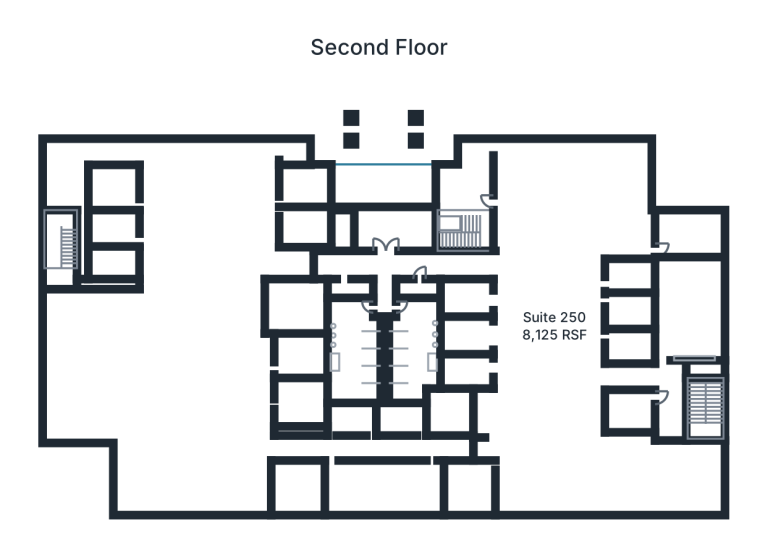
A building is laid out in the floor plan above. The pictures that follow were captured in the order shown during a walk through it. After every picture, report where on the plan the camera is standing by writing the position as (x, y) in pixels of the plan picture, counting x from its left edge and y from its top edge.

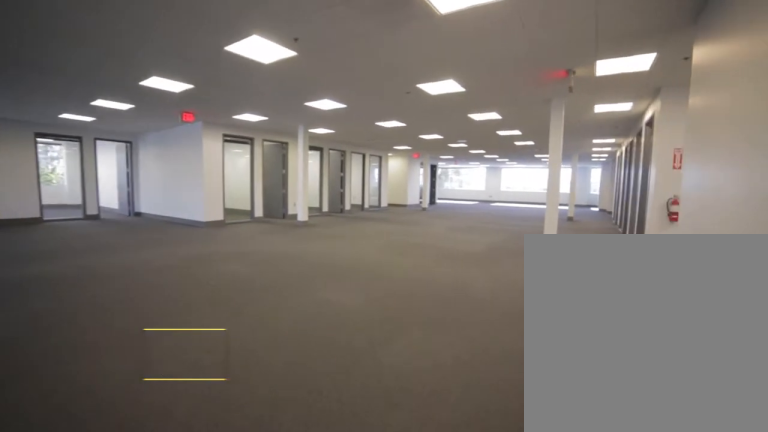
(530, 290)
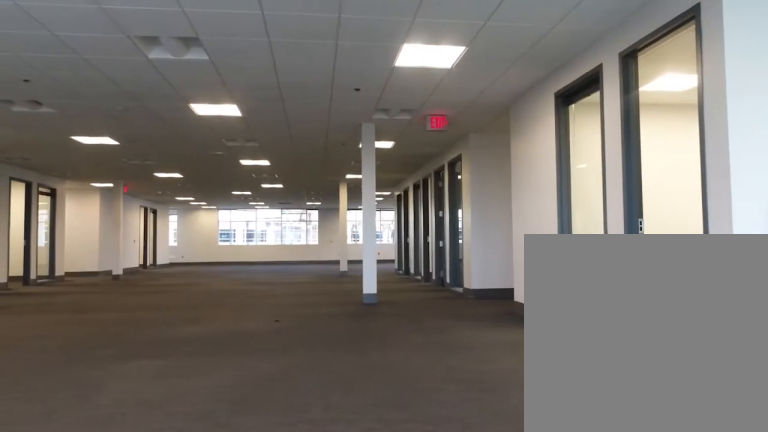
(530, 504)
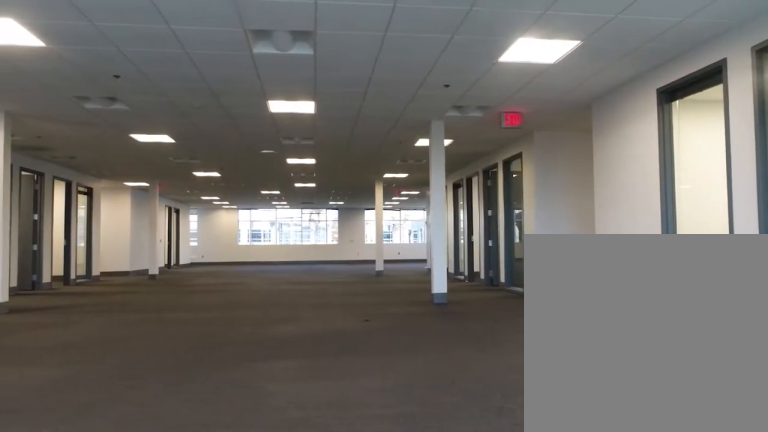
(563, 504)
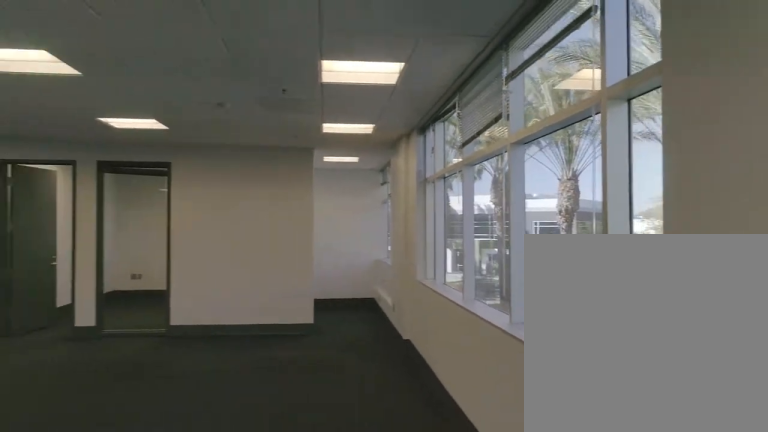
(580, 187)
